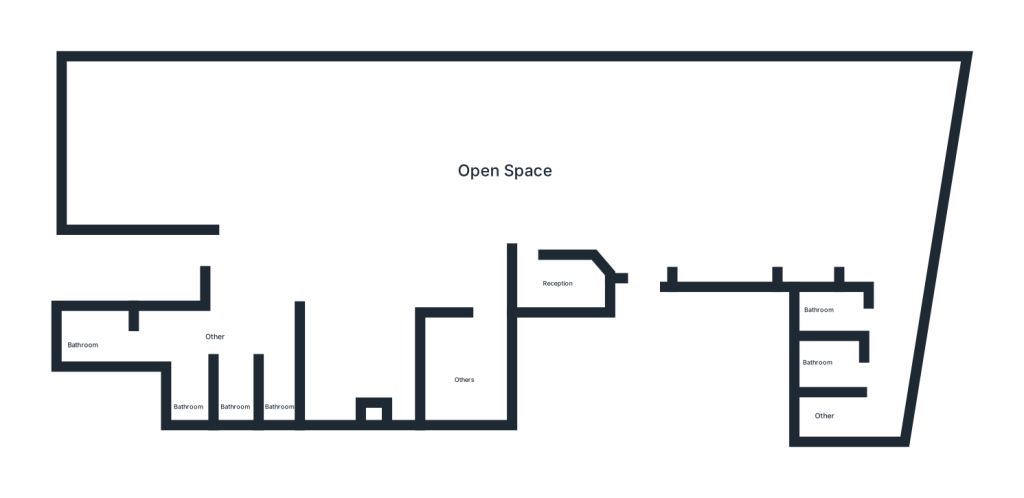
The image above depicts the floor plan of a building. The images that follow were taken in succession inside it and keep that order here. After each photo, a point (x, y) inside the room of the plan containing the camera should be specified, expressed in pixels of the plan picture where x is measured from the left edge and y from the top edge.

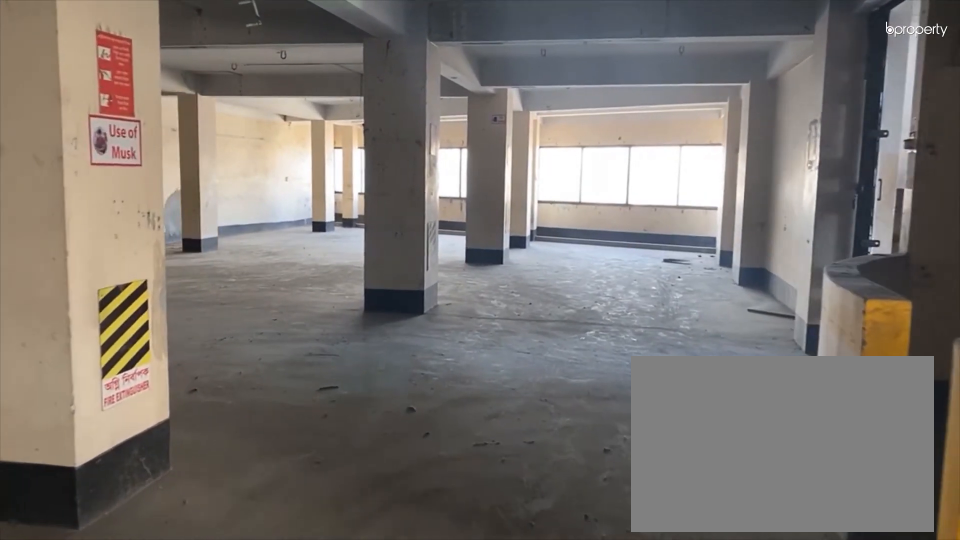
(464, 183)
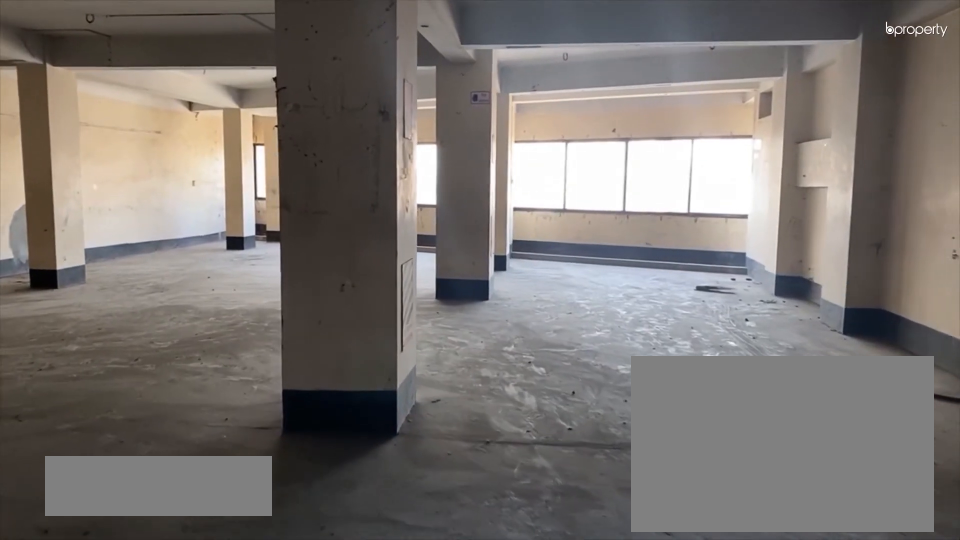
(569, 170)
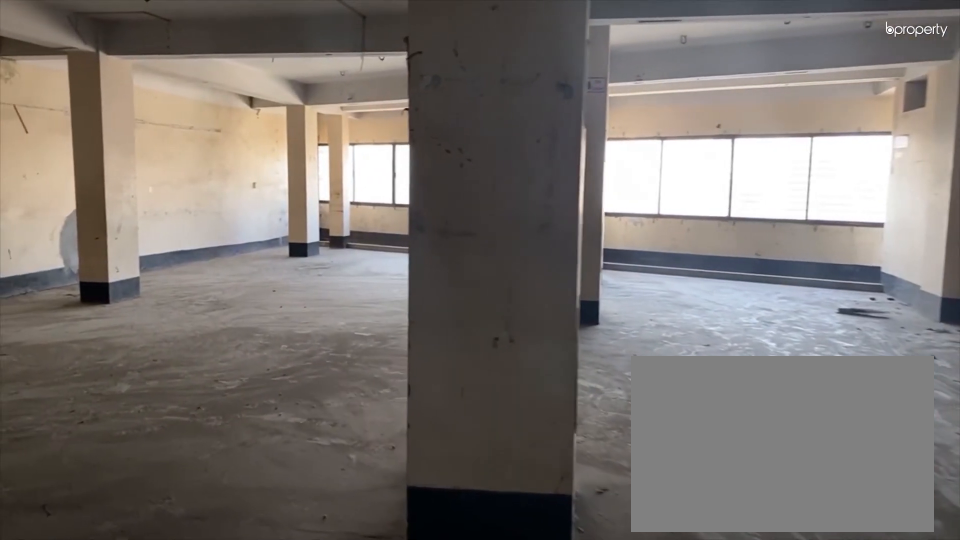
(667, 164)
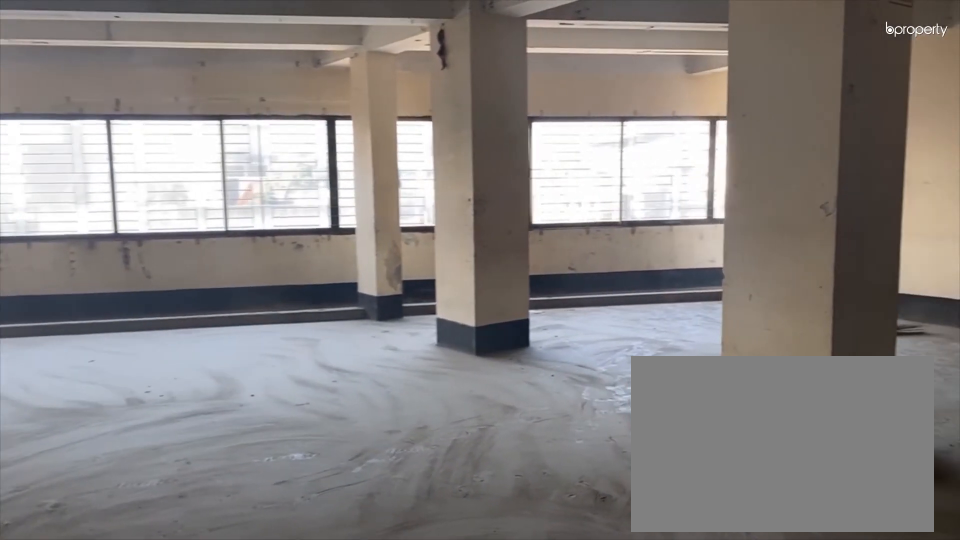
(819, 154)
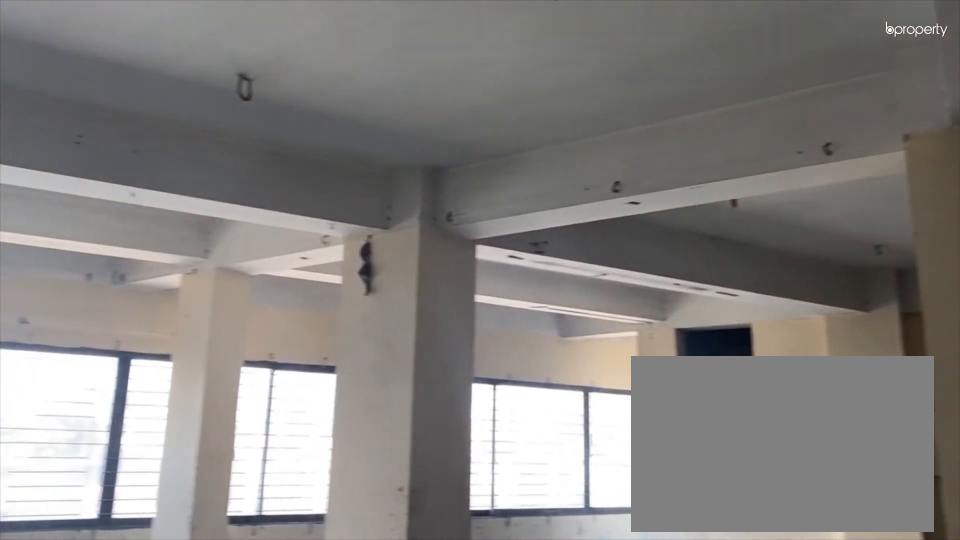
(820, 154)
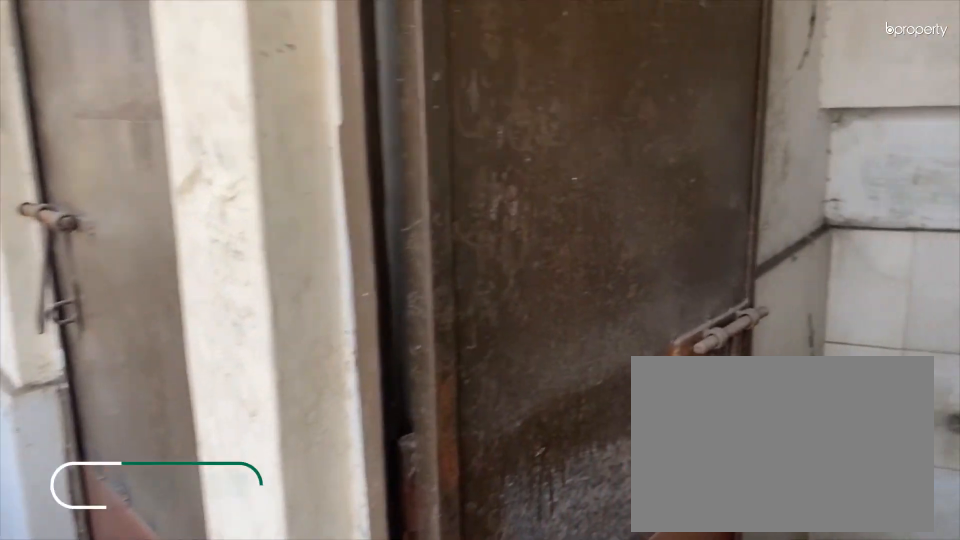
(856, 304)
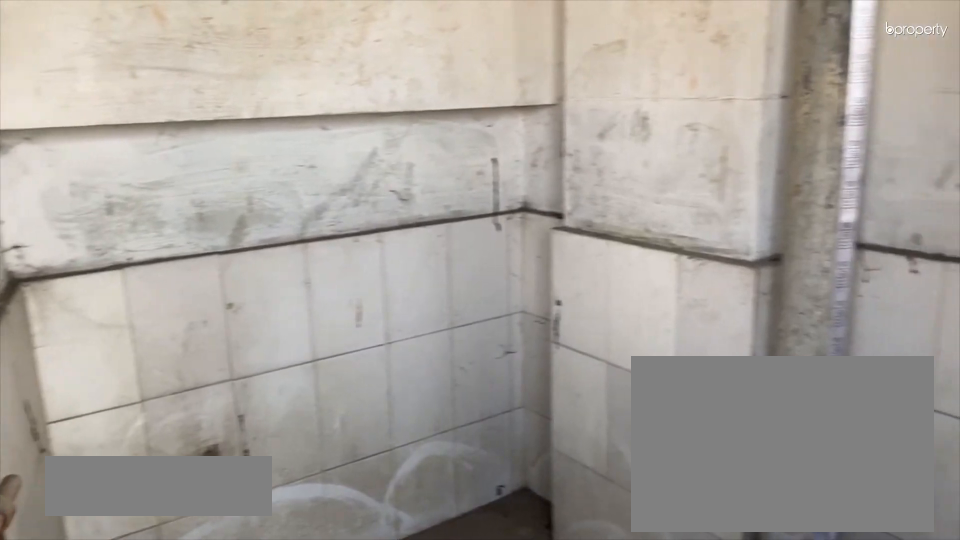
(856, 304)
